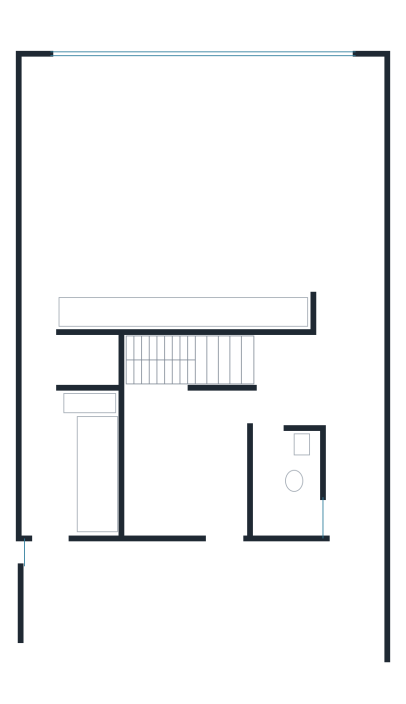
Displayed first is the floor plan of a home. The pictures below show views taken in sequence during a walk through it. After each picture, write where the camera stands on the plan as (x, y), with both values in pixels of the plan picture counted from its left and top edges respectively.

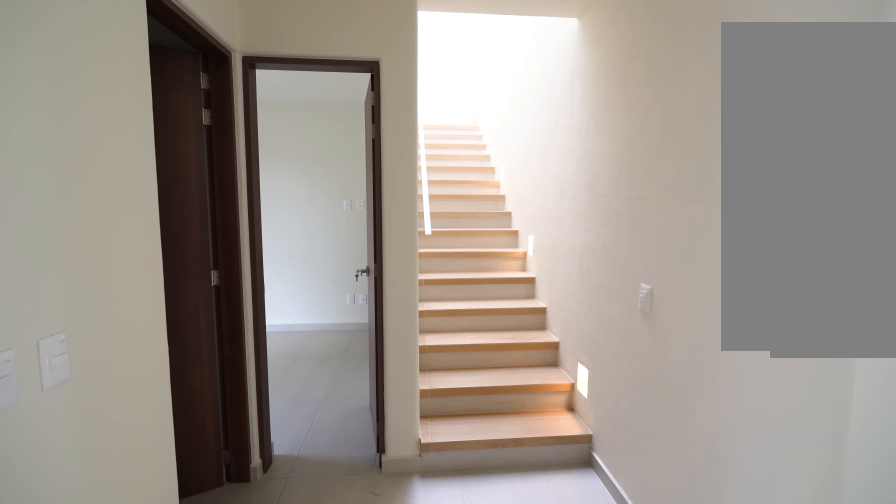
(360, 408)
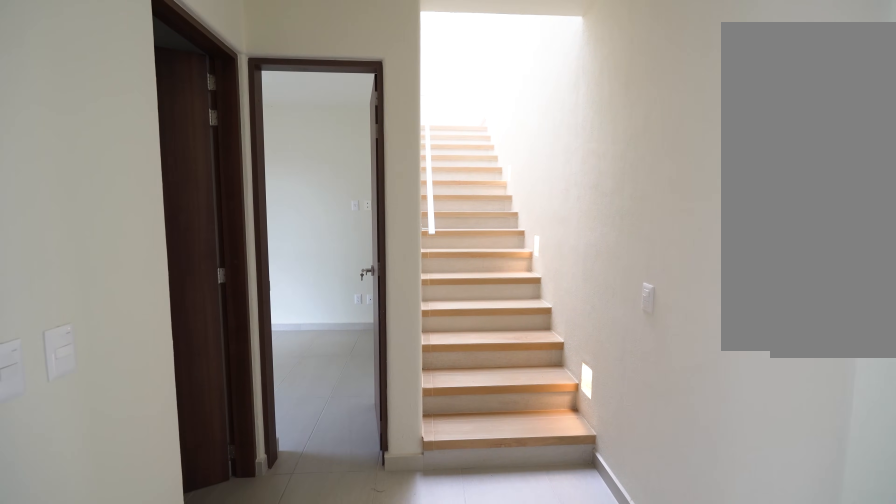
(360, 408)
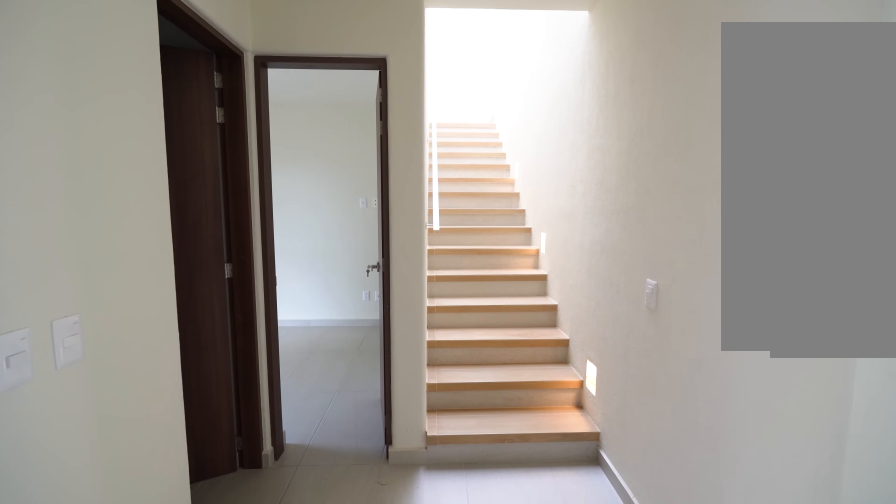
(360, 408)
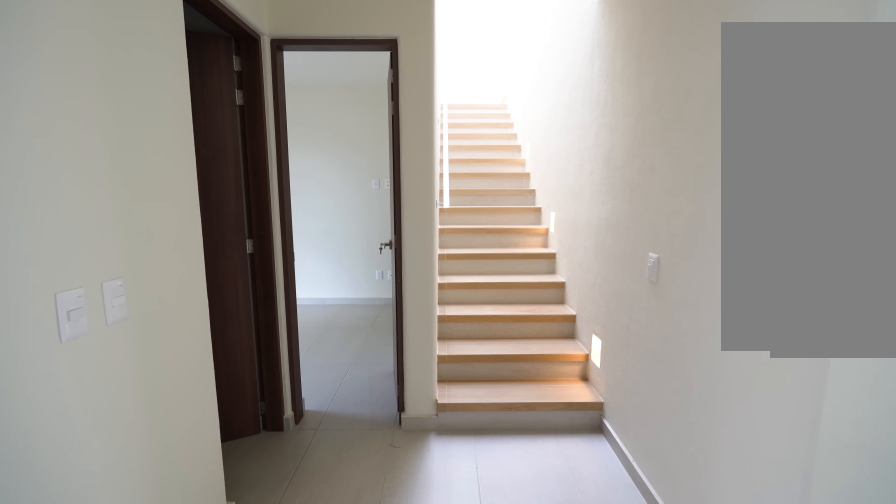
(360, 407)
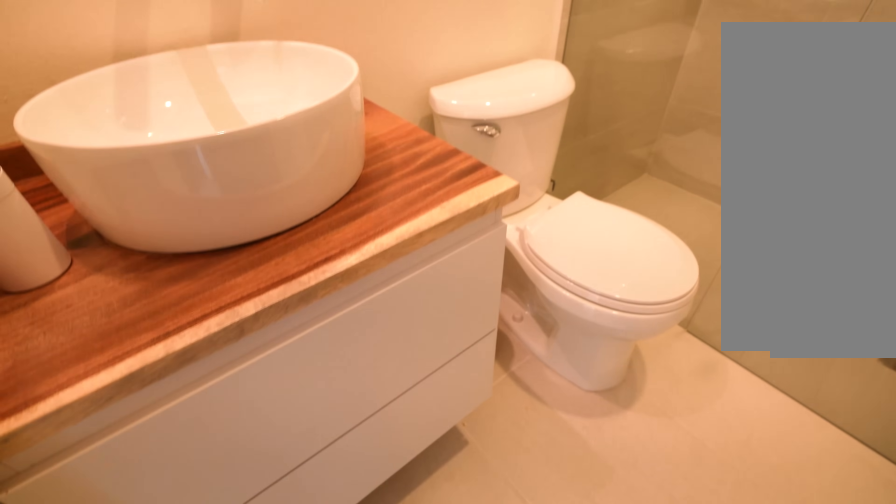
(270, 434)
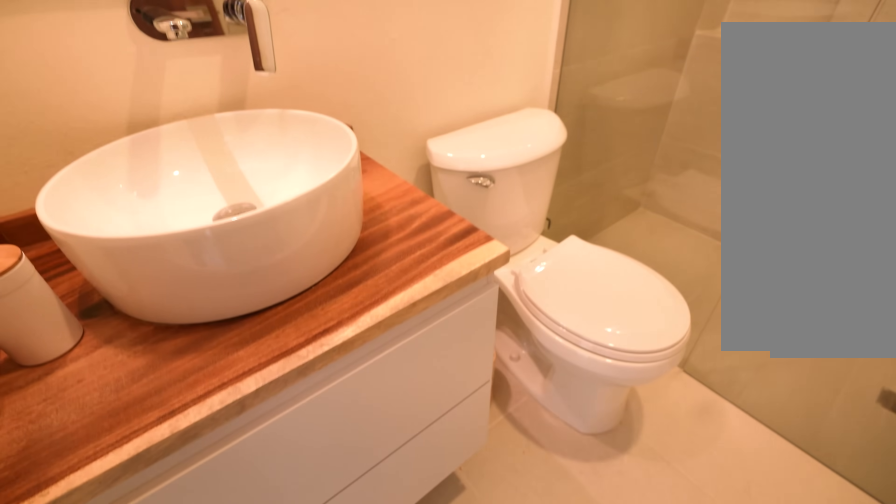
(271, 433)
